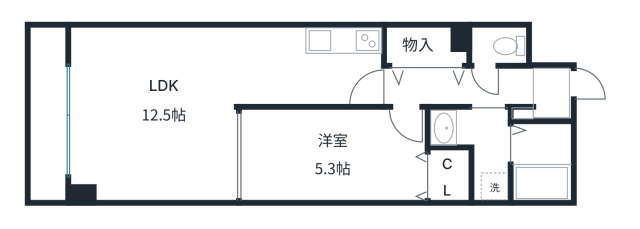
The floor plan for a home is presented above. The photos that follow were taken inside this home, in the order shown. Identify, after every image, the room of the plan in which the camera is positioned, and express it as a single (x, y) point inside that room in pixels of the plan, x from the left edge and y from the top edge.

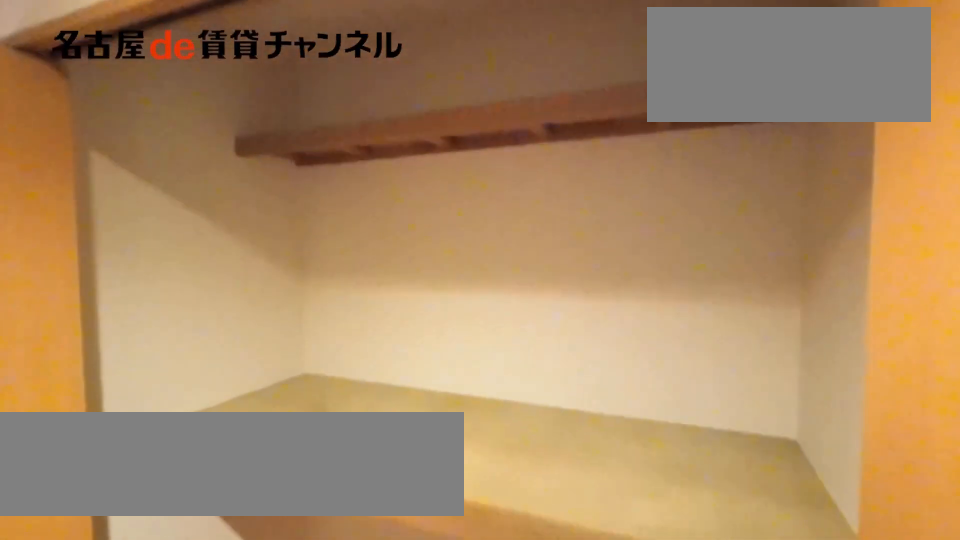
(422, 47)
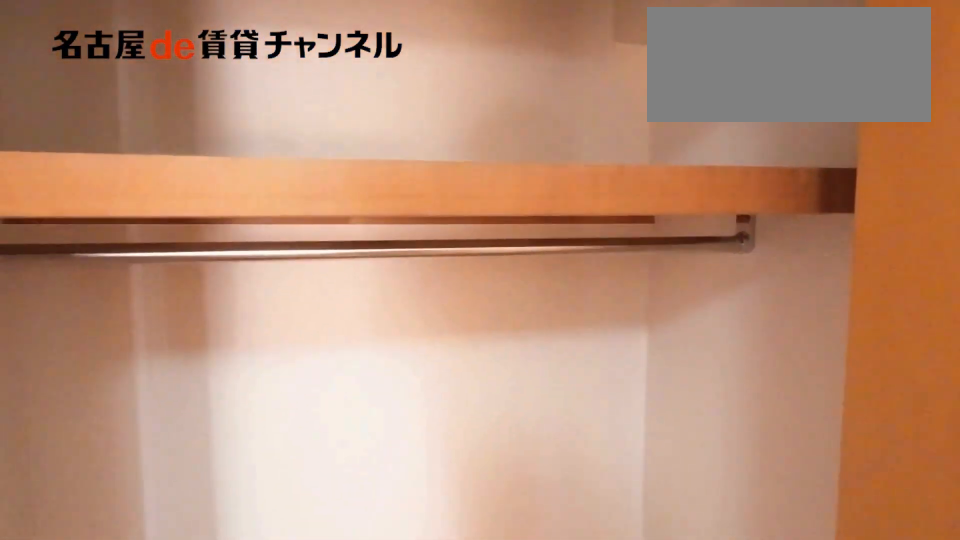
(446, 176)
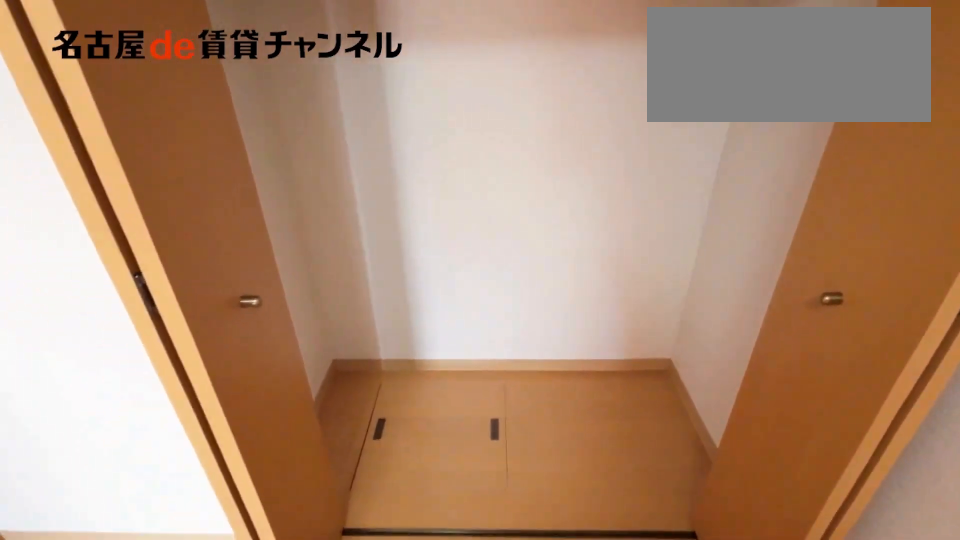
(446, 176)
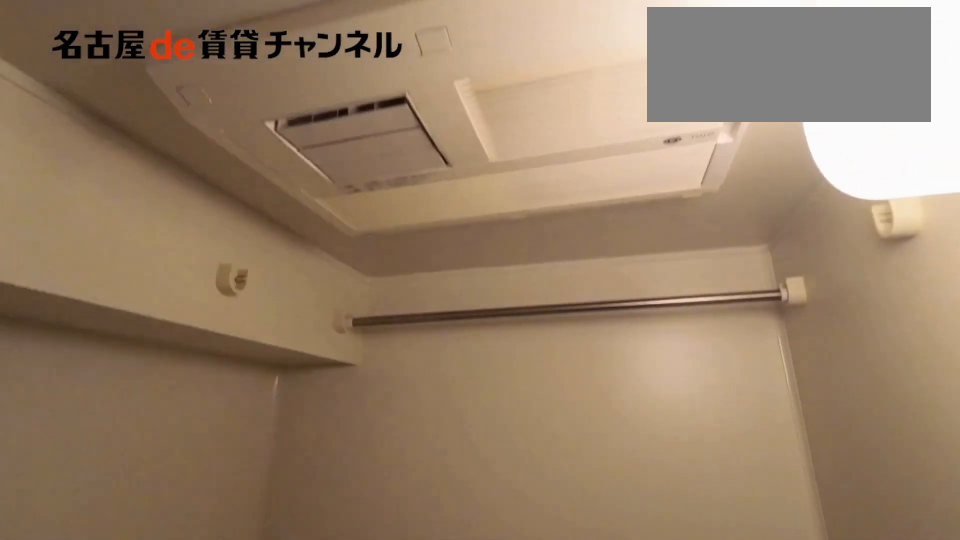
(541, 162)
